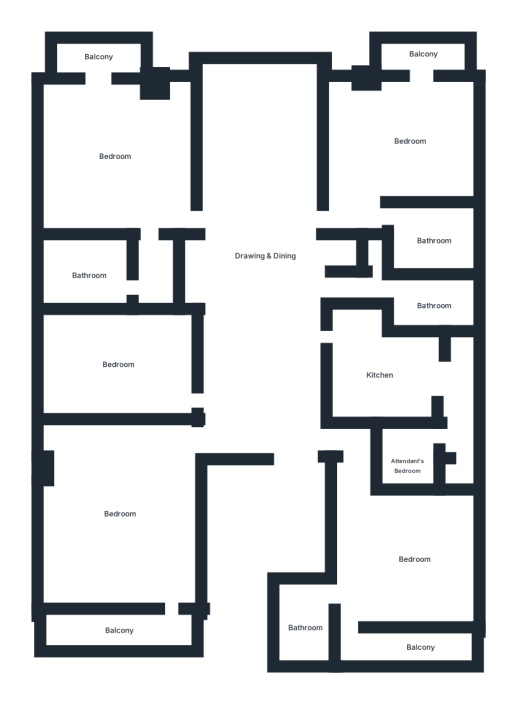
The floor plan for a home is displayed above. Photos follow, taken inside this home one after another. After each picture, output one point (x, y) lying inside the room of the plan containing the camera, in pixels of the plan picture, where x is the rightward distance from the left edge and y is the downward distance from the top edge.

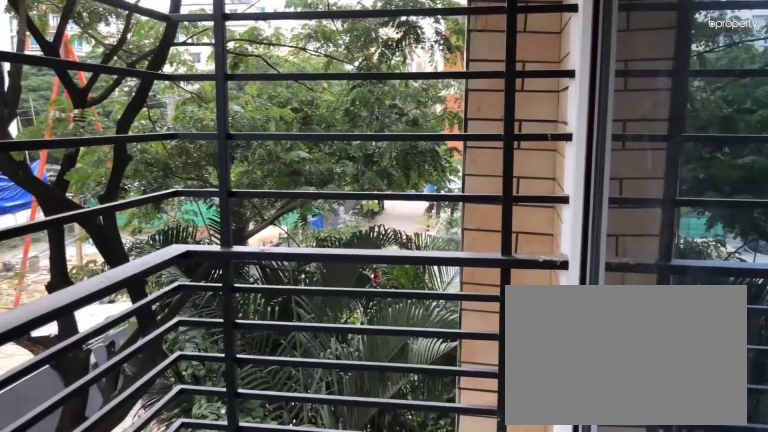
(420, 56)
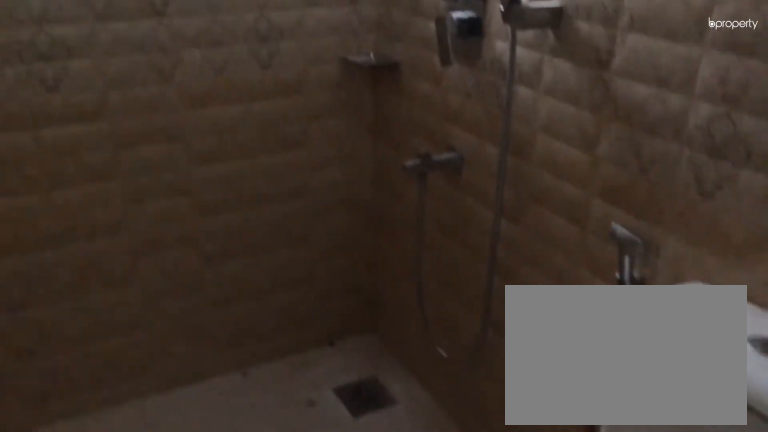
(432, 300)
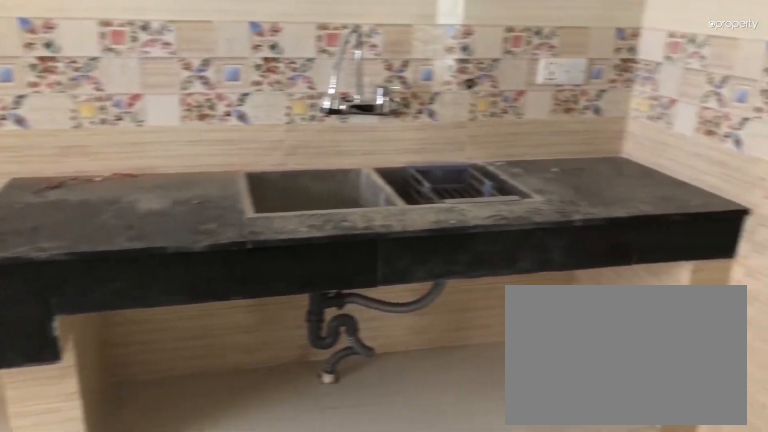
(388, 377)
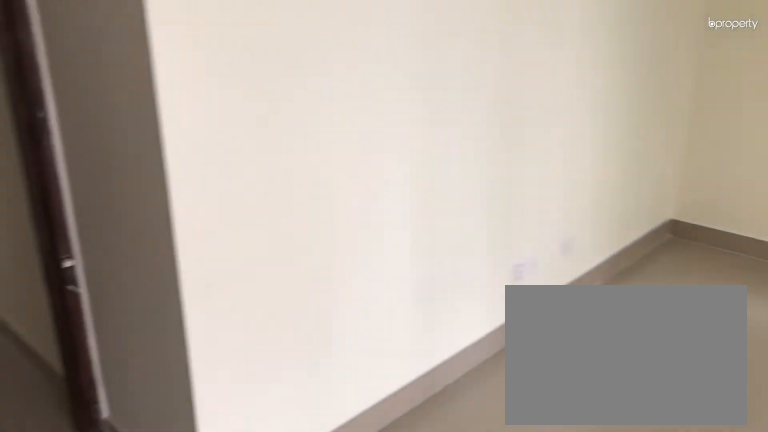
(410, 560)
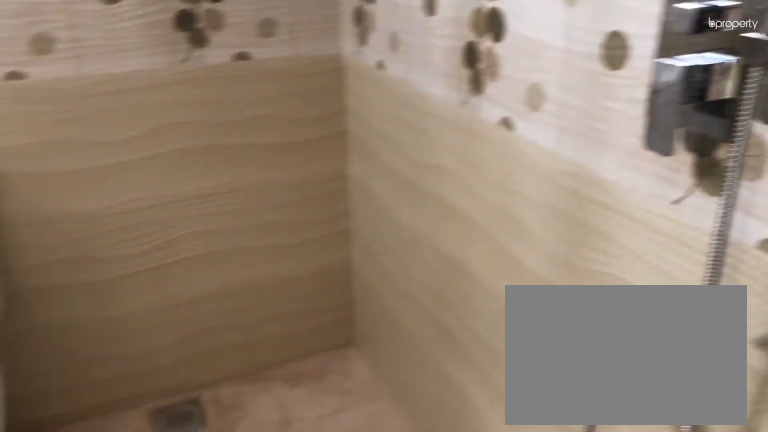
(302, 627)
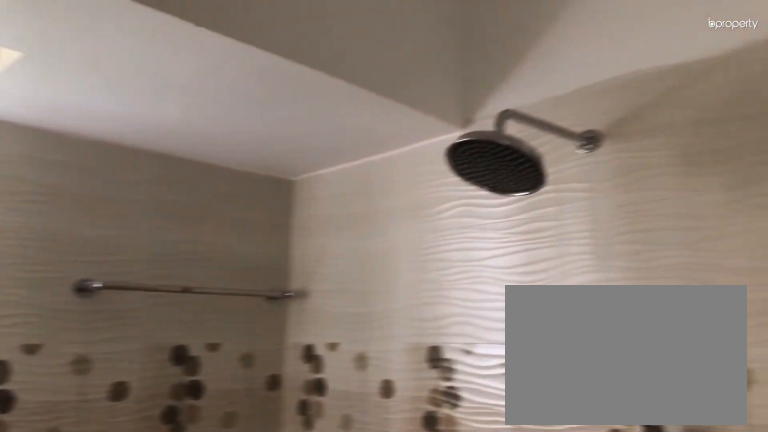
(302, 627)
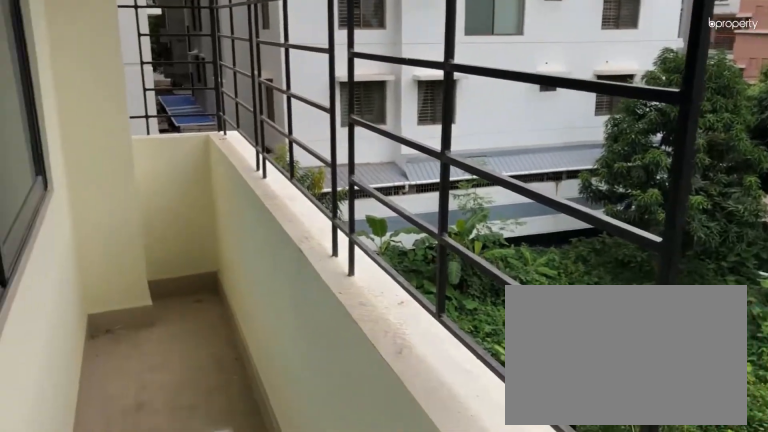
(408, 646)
